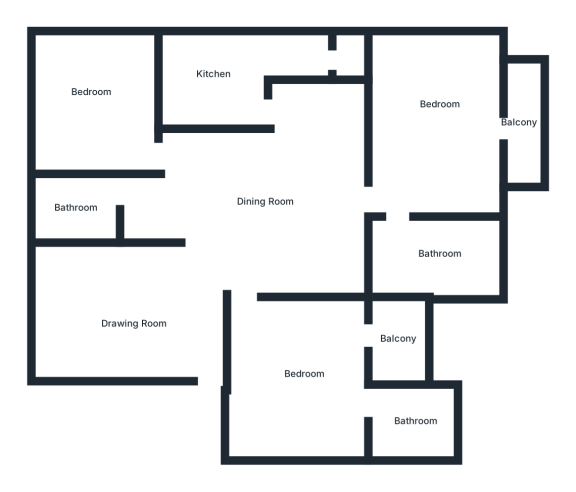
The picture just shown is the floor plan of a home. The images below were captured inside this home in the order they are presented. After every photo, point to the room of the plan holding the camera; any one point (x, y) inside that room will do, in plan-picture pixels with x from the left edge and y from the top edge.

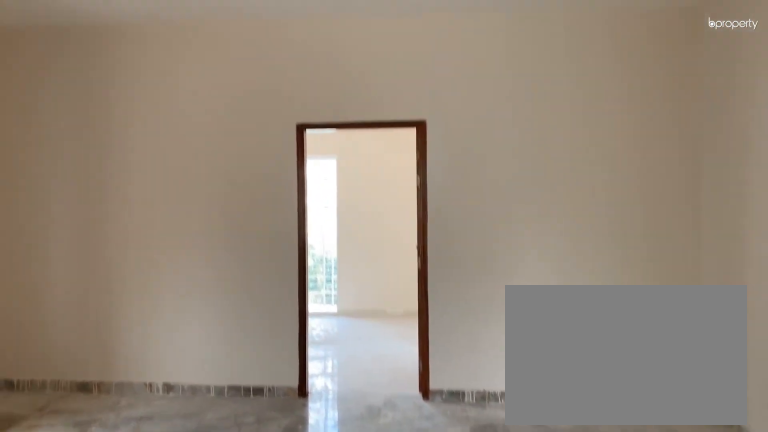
(269, 185)
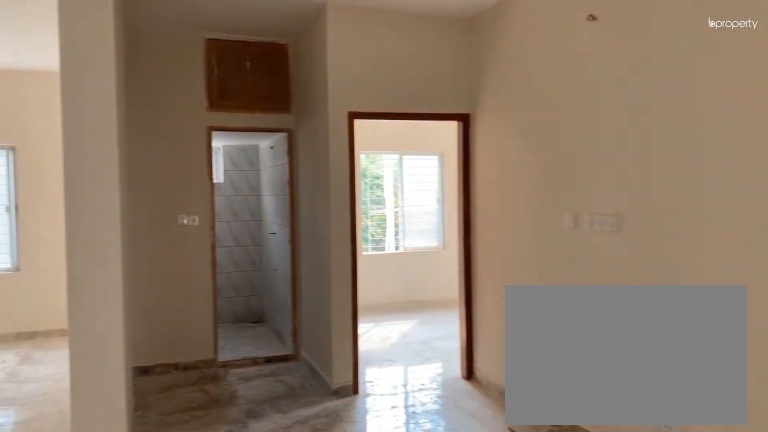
(269, 185)
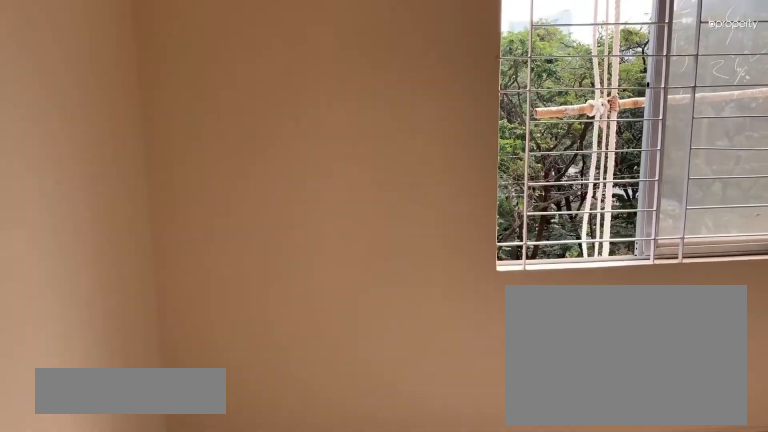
(137, 133)
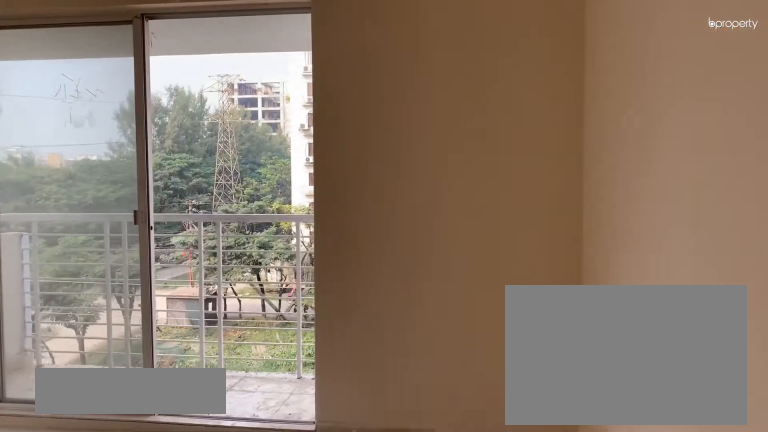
(425, 124)
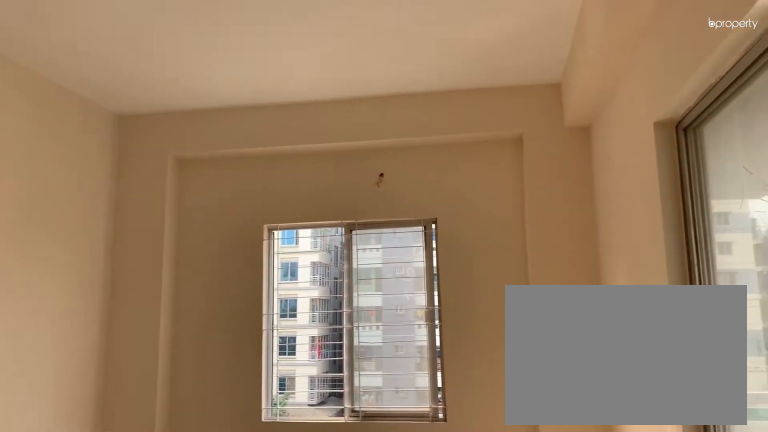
(431, 111)
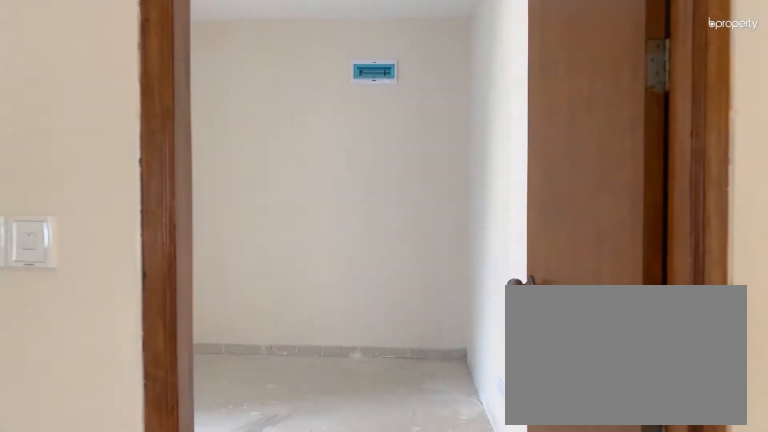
(265, 315)
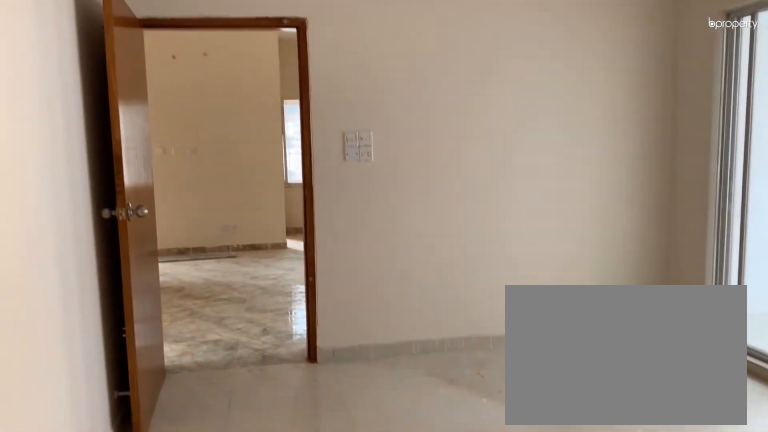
(323, 361)
